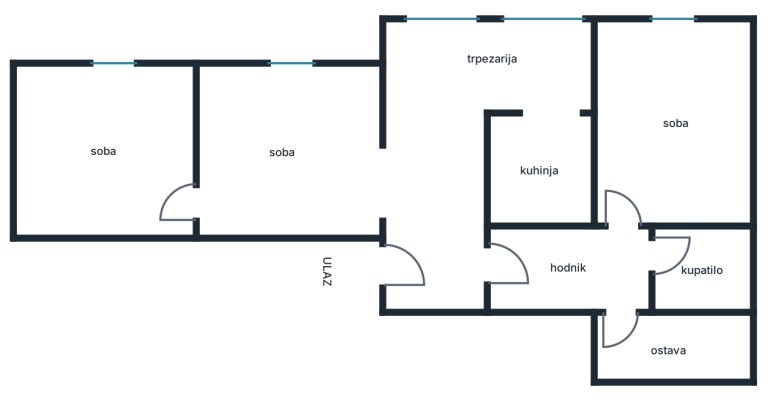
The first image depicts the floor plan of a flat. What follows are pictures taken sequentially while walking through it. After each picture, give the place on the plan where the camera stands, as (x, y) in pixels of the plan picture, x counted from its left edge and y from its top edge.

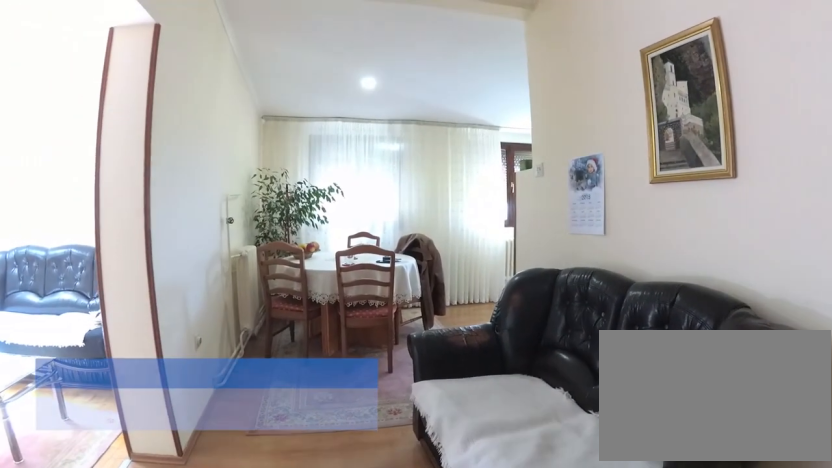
(436, 273)
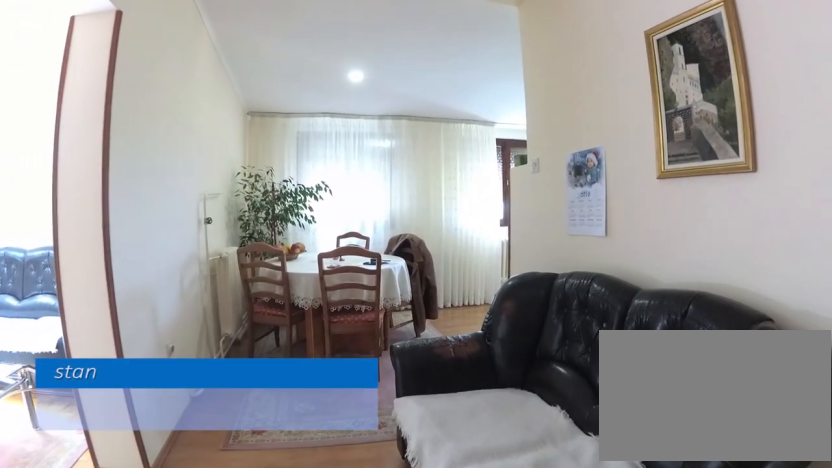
(437, 262)
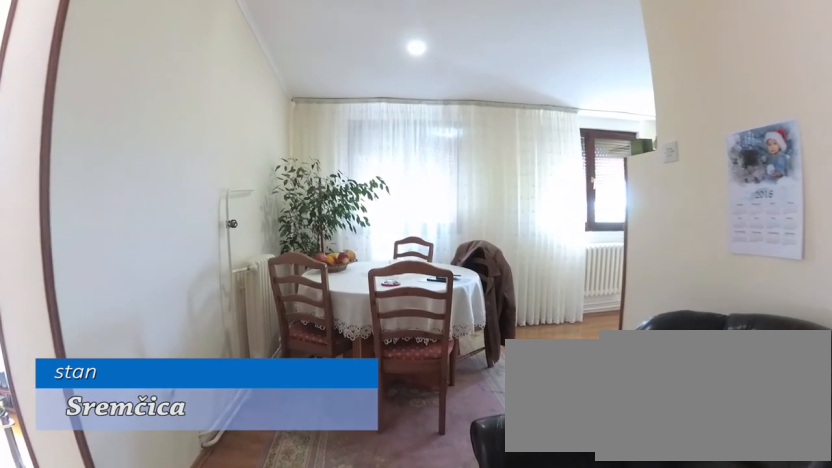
(437, 218)
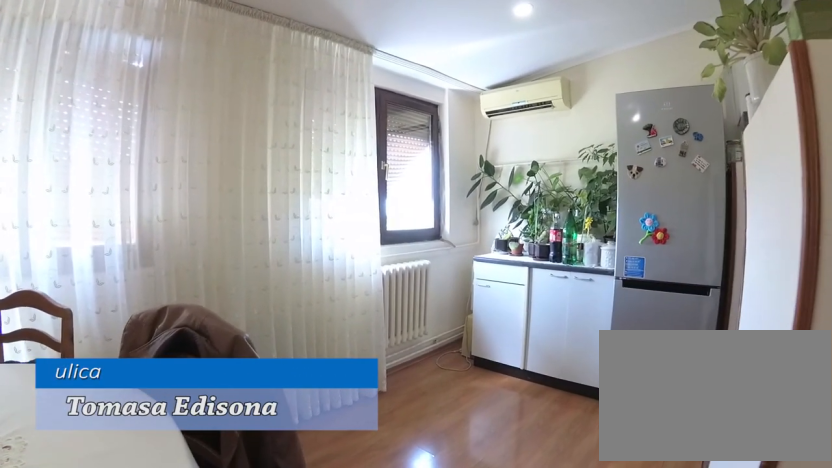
(440, 122)
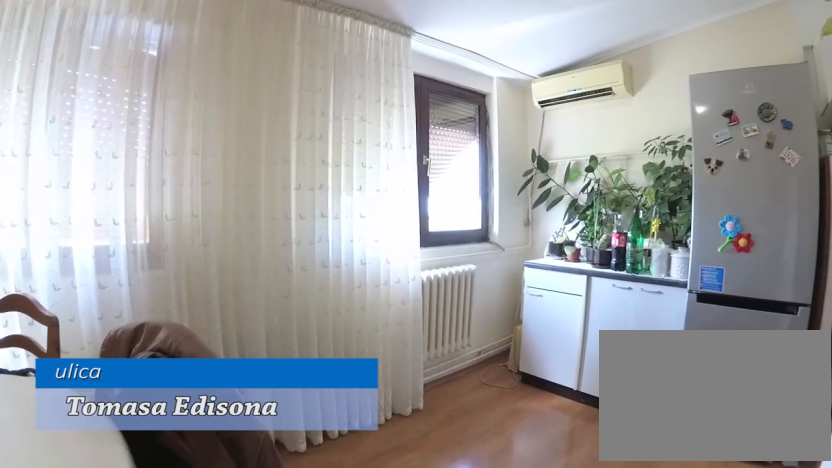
(453, 113)
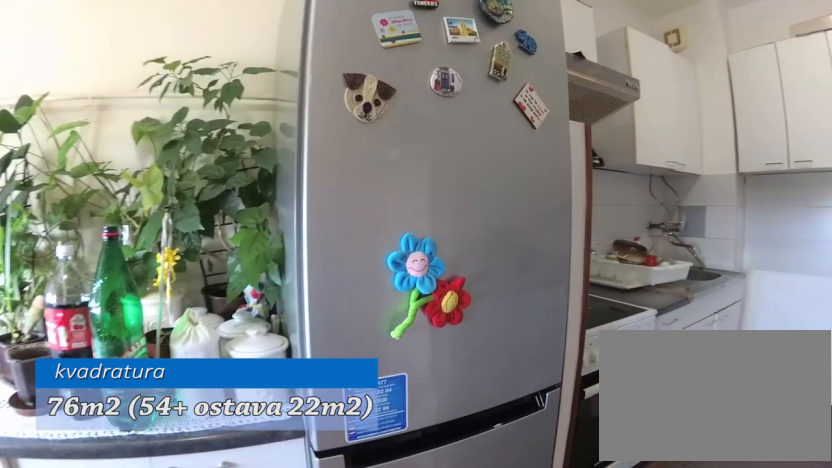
(512, 78)
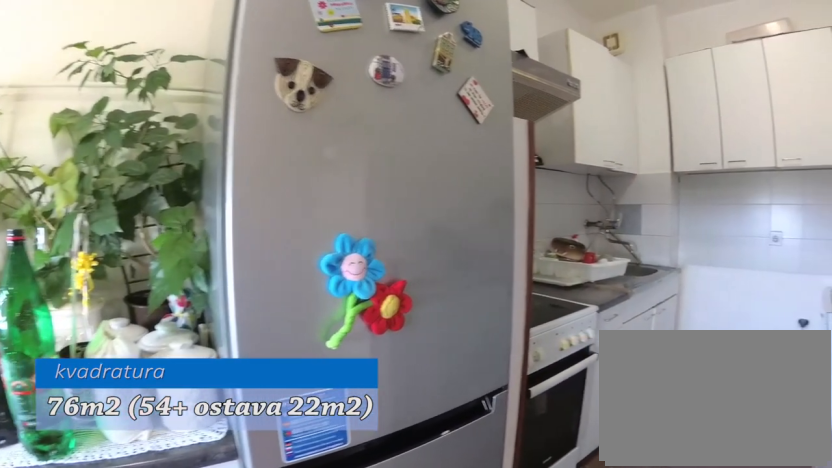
(515, 78)
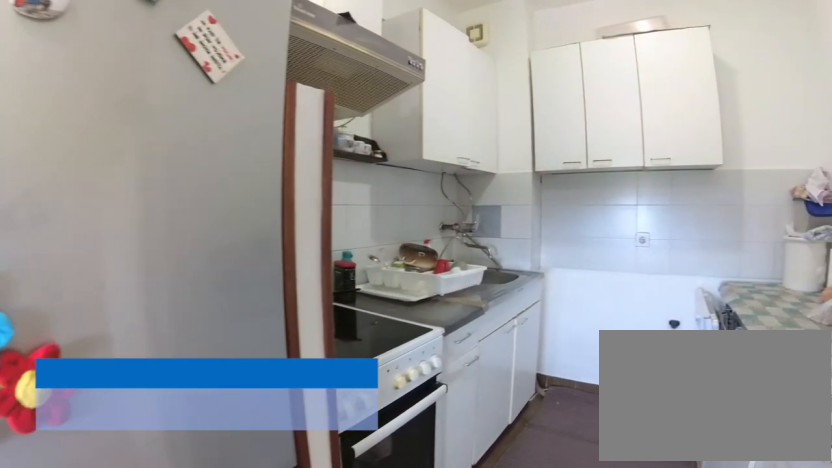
(529, 82)
